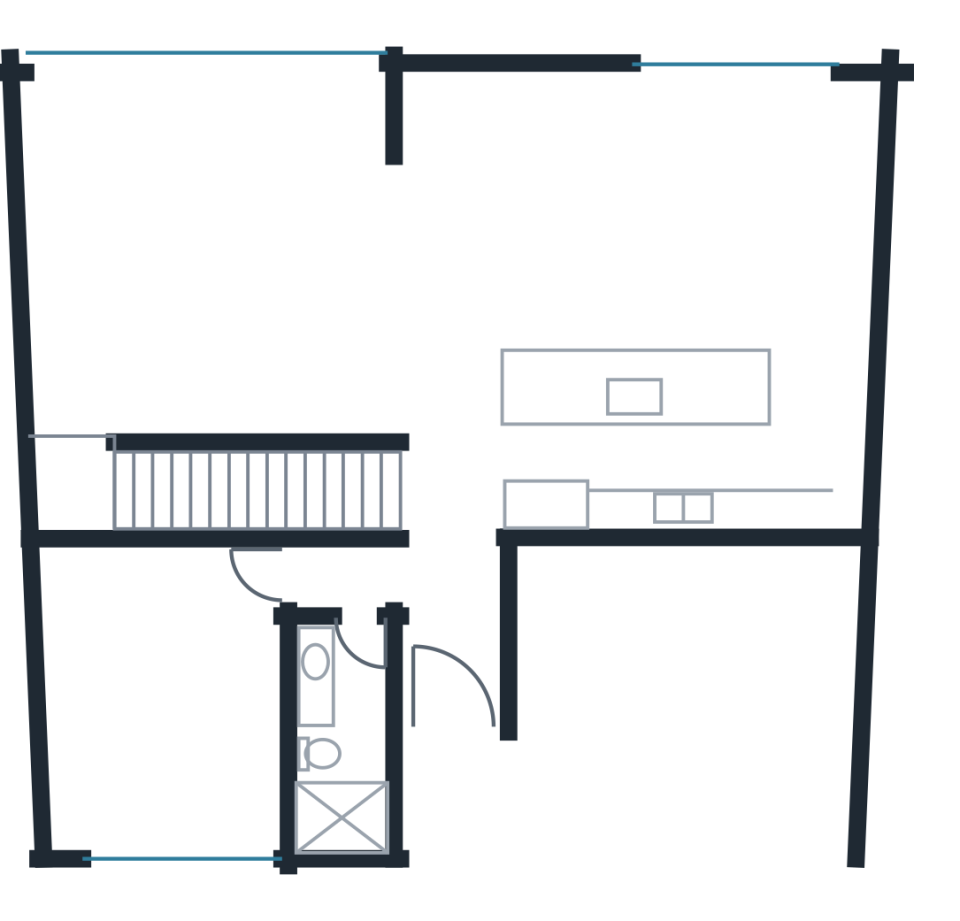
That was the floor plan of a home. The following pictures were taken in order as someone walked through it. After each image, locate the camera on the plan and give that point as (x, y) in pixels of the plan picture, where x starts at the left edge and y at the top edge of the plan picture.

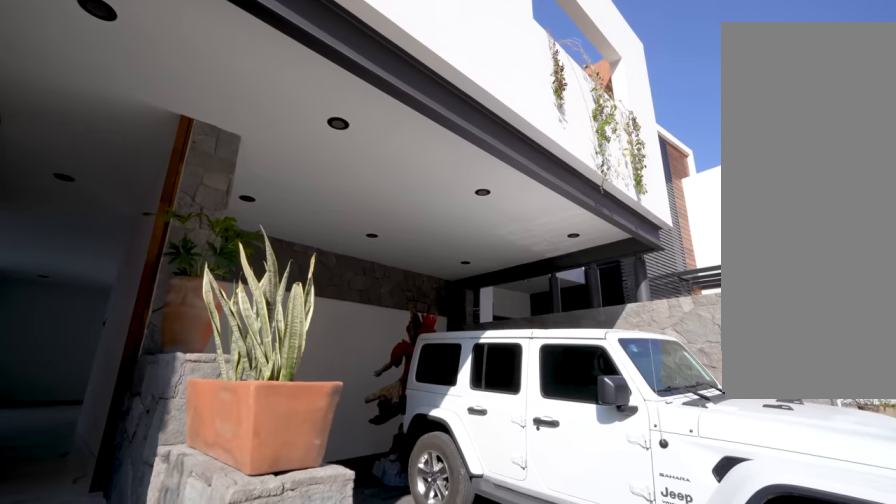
(451, 863)
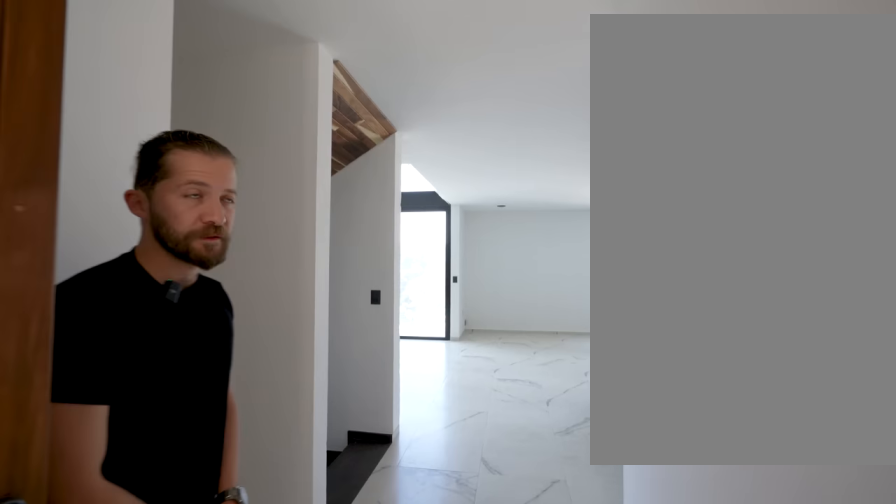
(446, 738)
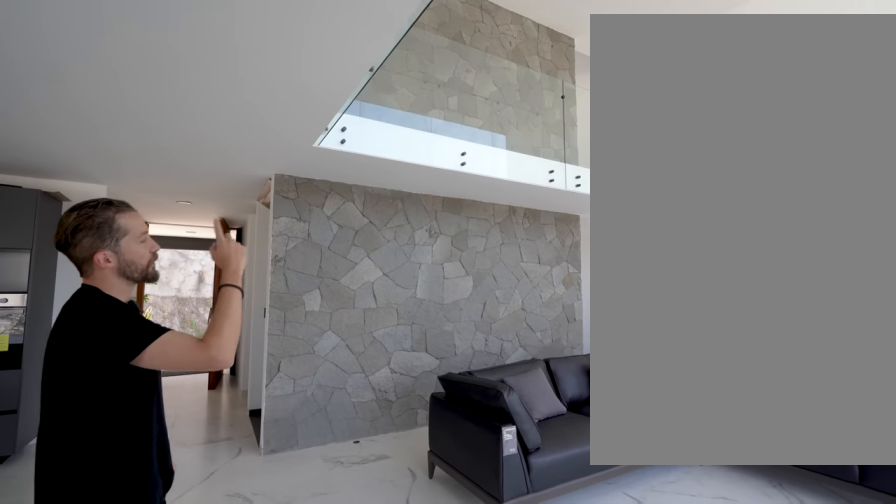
(495, 181)
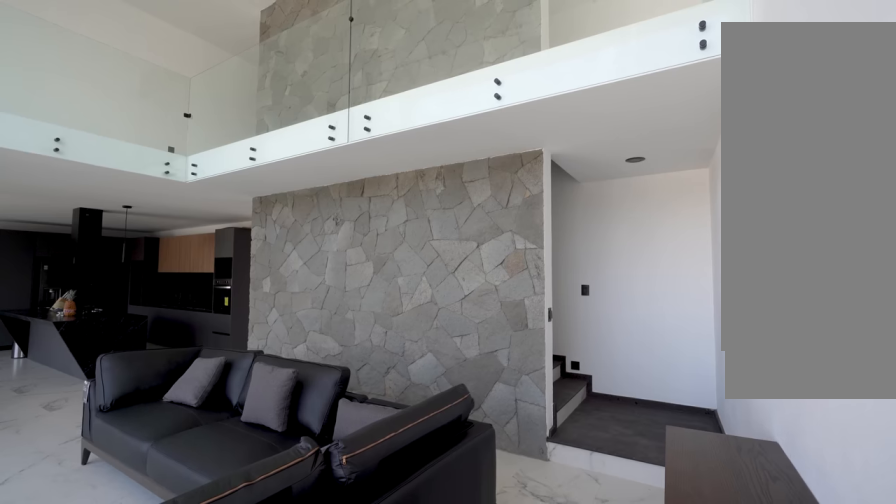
(94, 173)
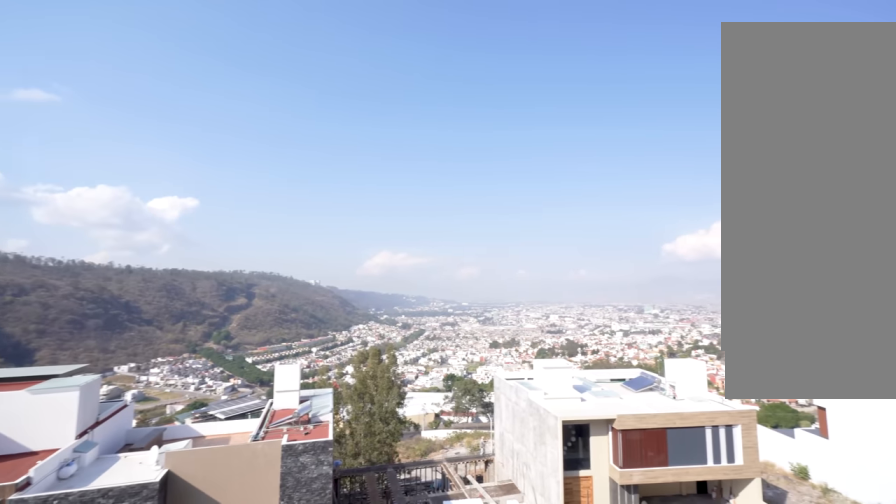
(78, 103)
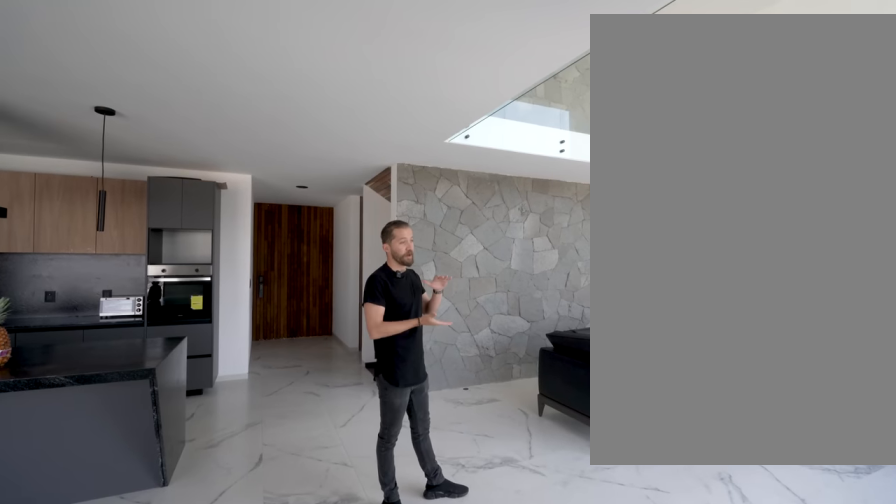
(478, 113)
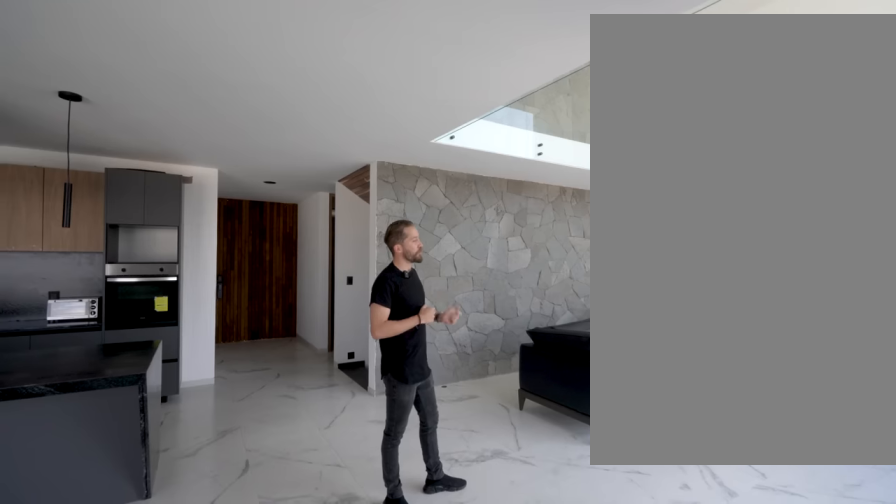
(478, 122)
